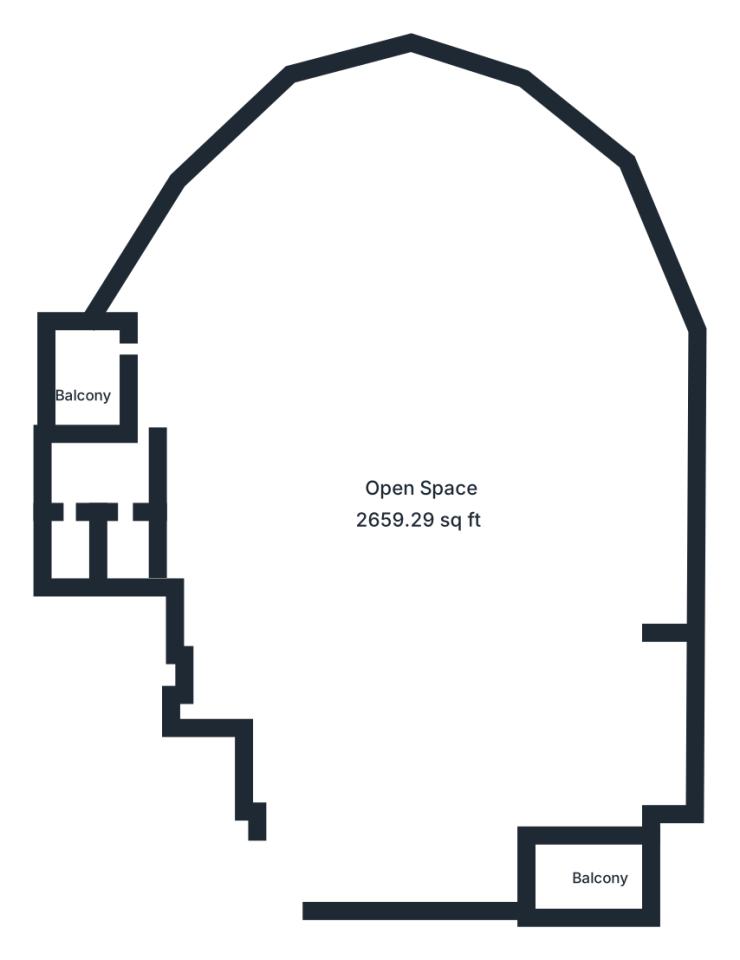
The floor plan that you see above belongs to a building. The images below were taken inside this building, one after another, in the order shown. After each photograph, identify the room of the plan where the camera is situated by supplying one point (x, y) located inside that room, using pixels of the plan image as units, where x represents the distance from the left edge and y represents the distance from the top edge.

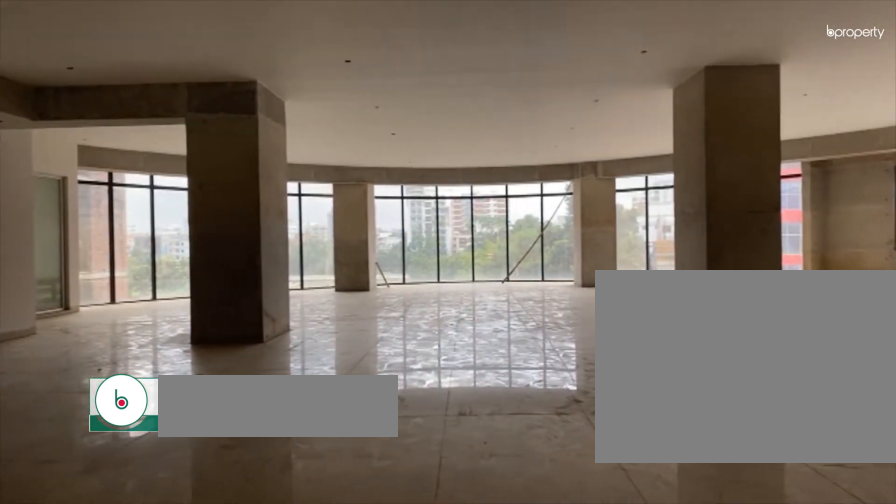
(421, 480)
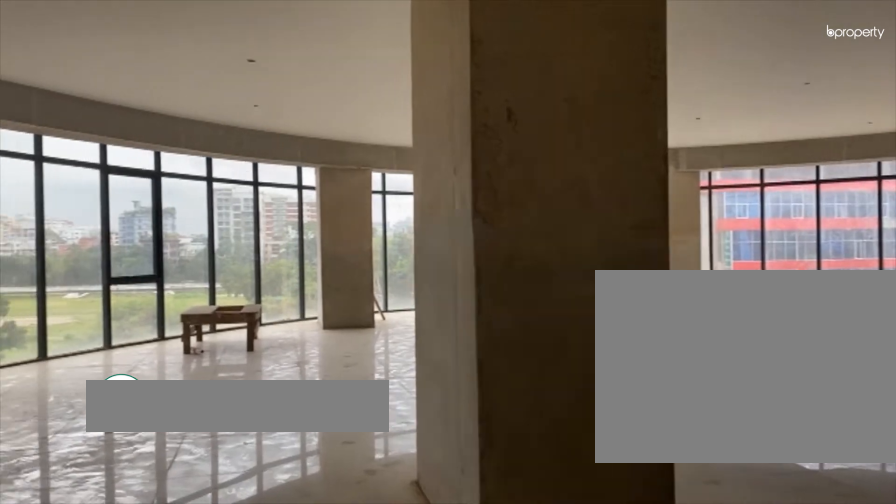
(420, 480)
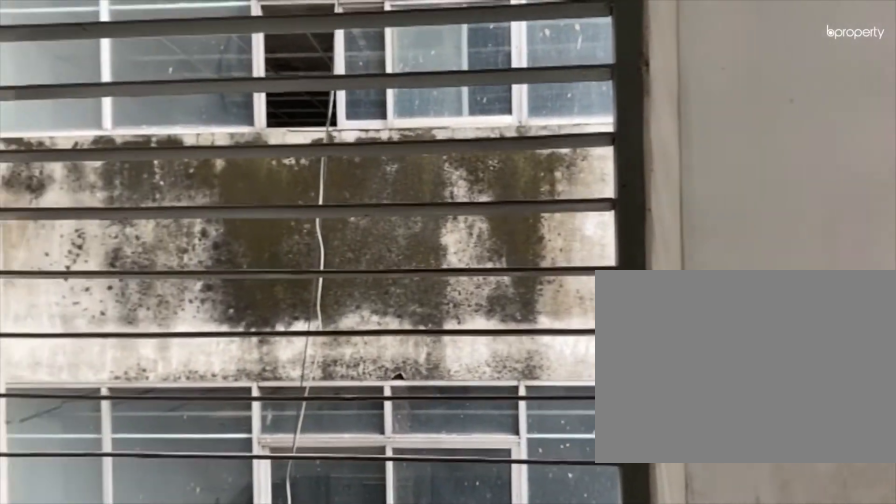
(96, 372)
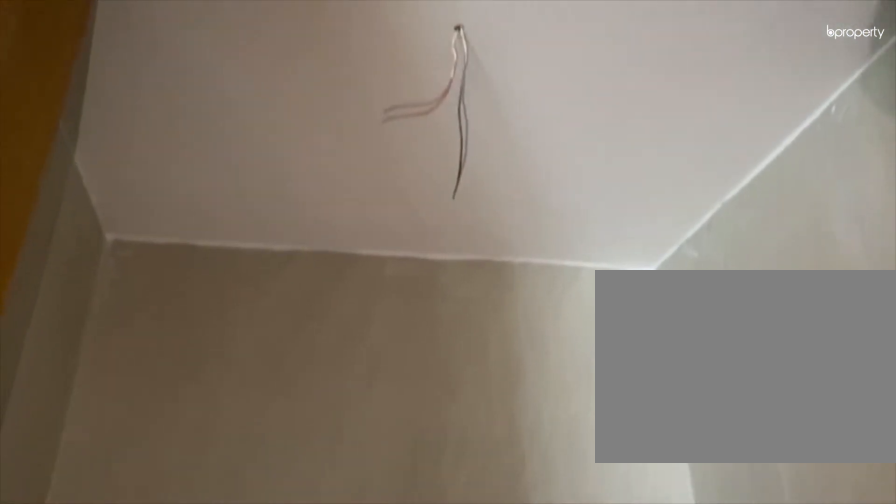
(78, 538)
